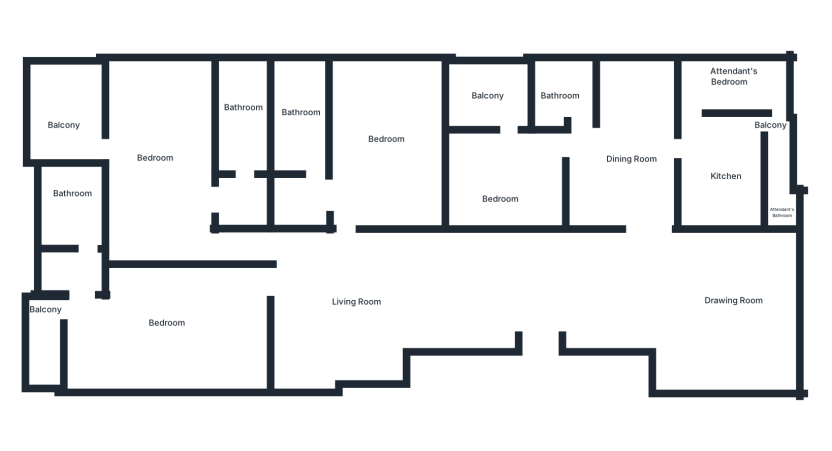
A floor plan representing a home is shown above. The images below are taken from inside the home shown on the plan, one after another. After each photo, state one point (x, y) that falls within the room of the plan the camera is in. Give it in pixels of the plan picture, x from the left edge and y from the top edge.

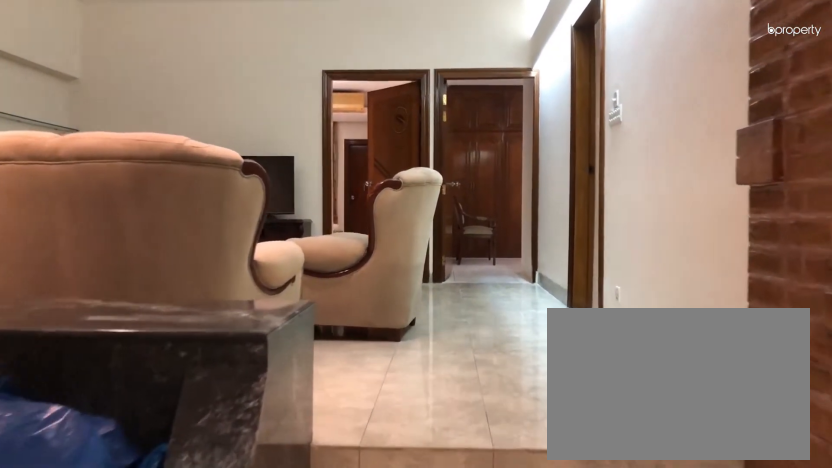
(461, 254)
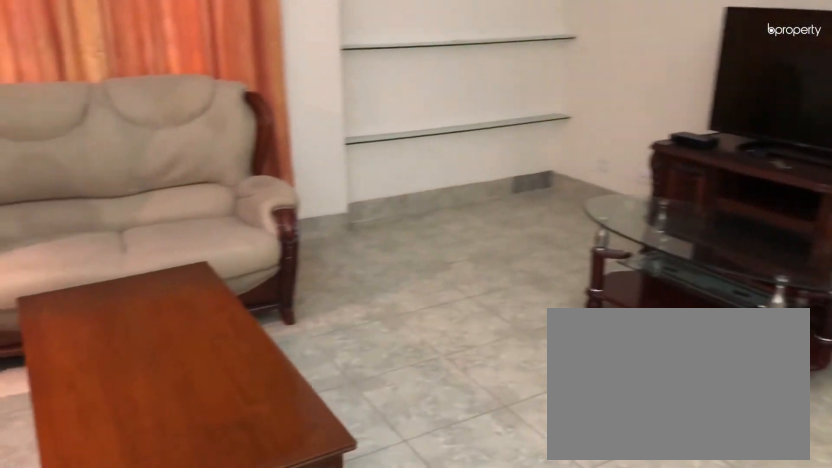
(345, 308)
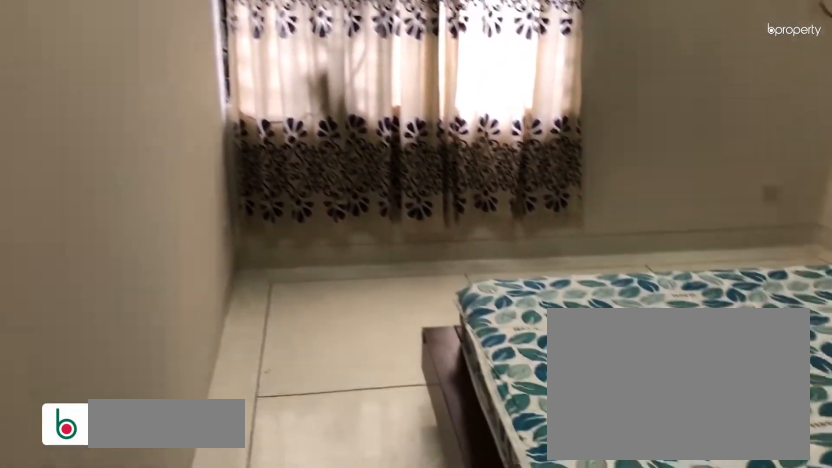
(374, 145)
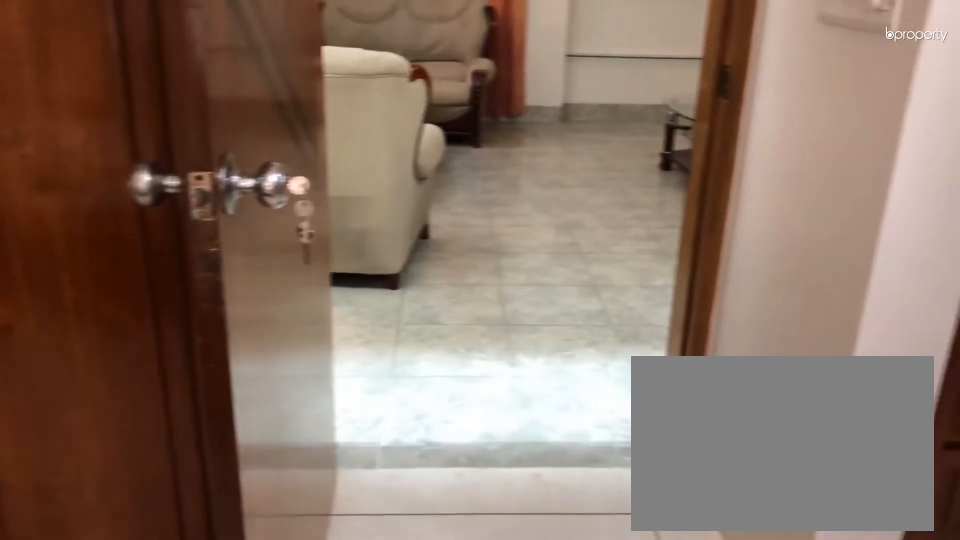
(374, 145)
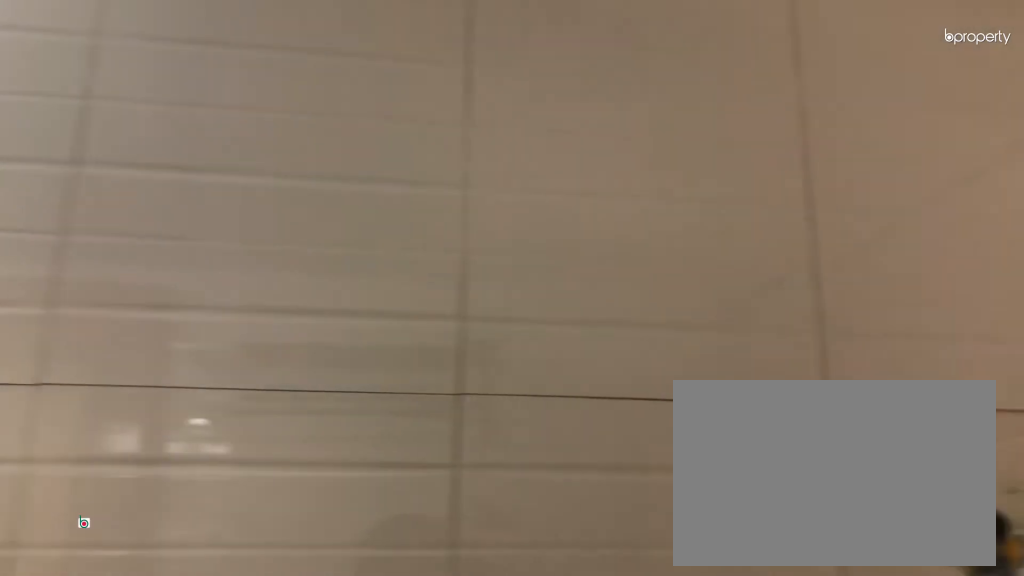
(309, 126)
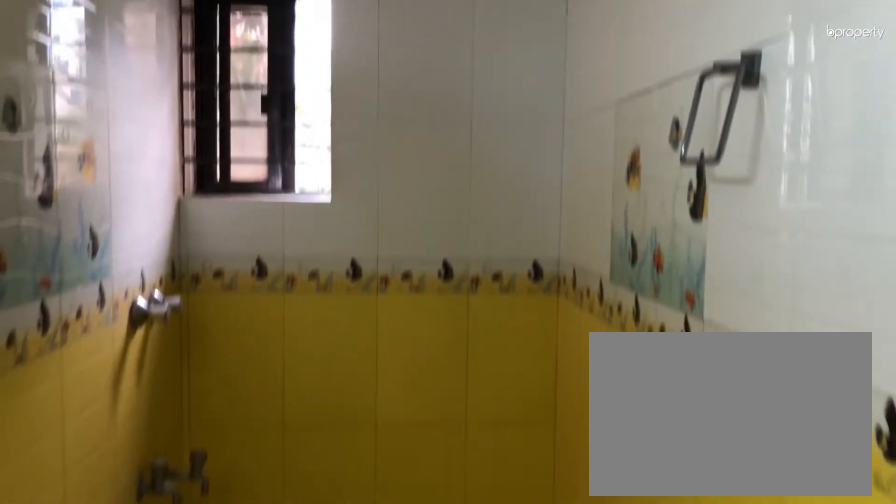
(309, 126)
